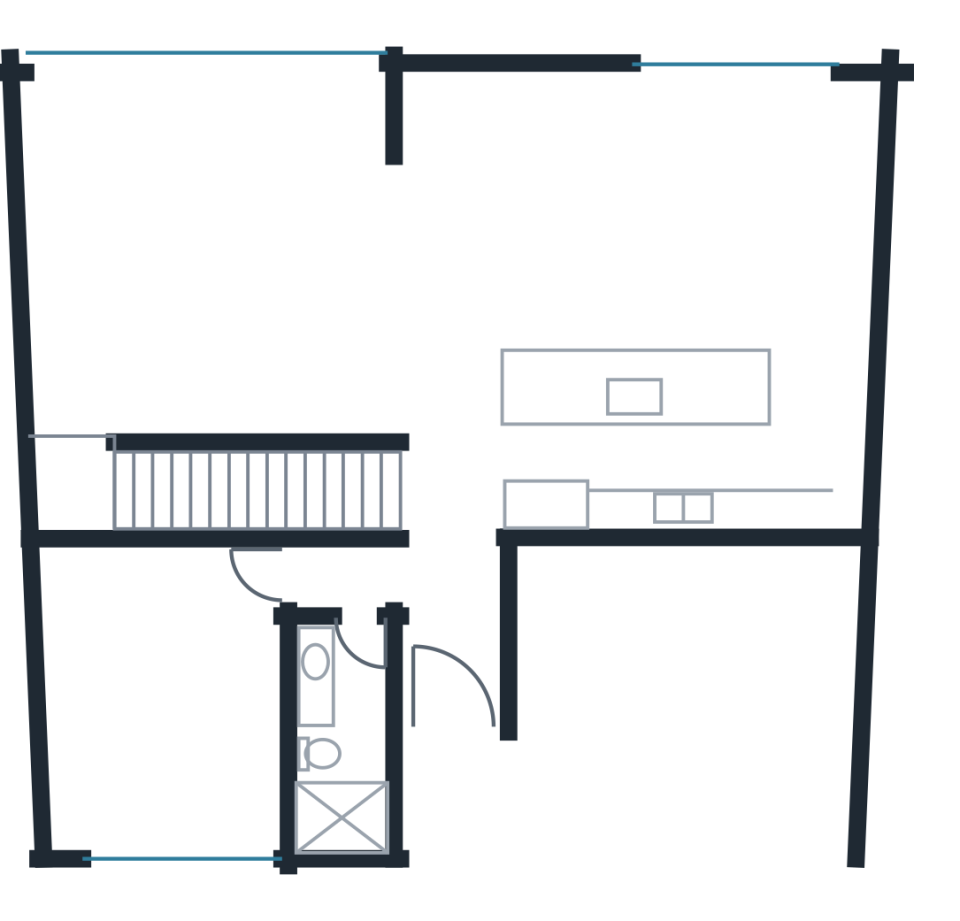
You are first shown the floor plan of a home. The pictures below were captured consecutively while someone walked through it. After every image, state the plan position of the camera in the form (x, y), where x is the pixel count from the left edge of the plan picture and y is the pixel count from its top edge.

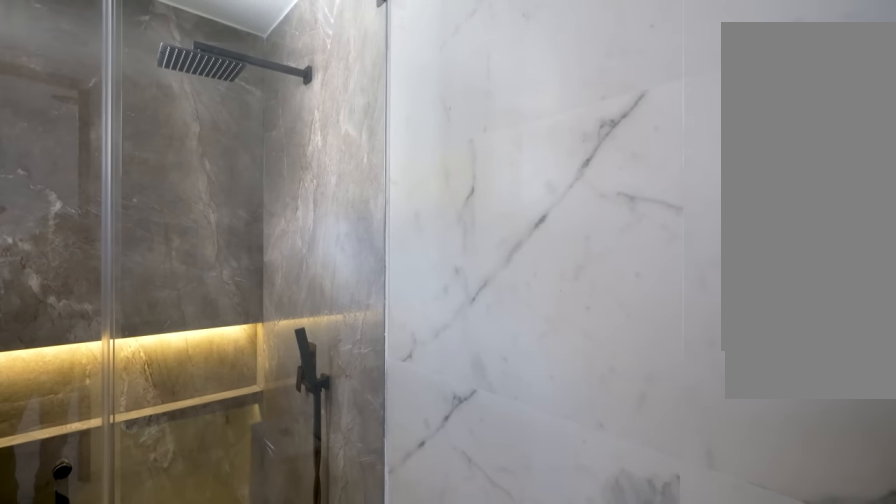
(352, 712)
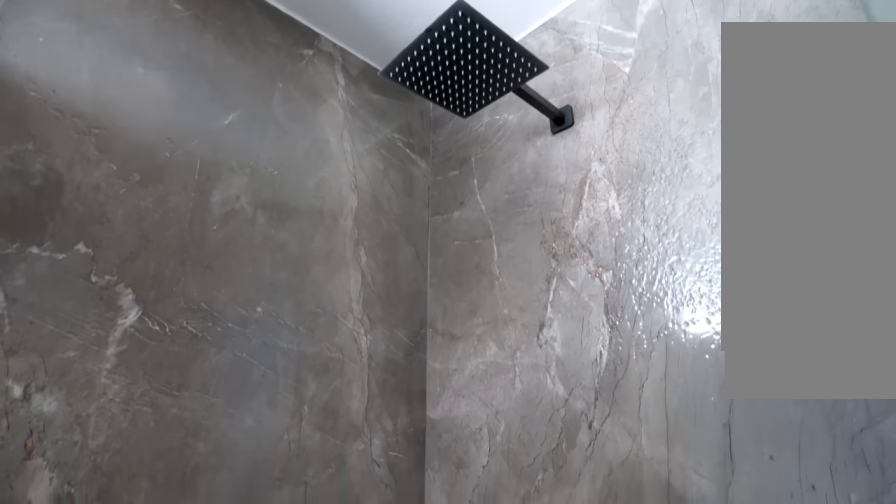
(337, 789)
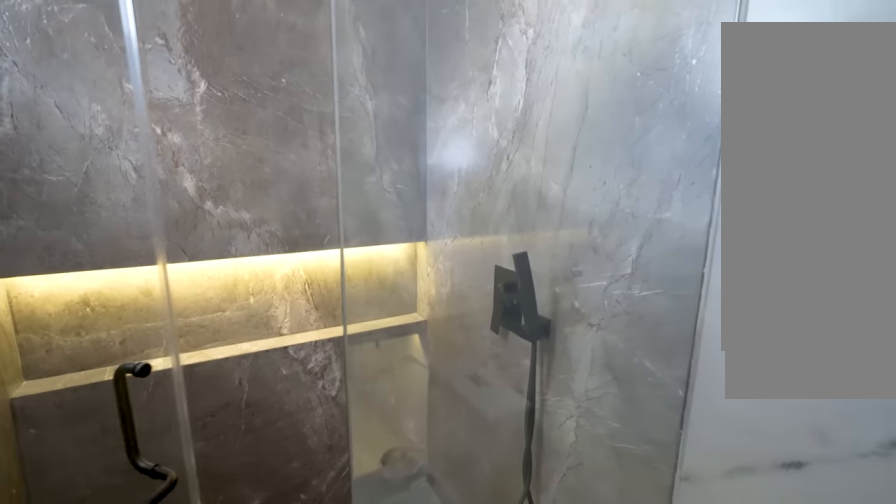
(352, 781)
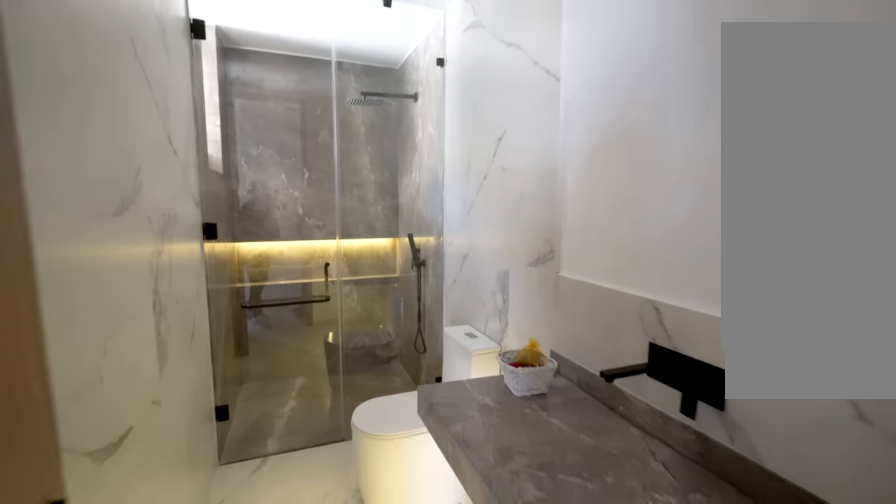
(357, 689)
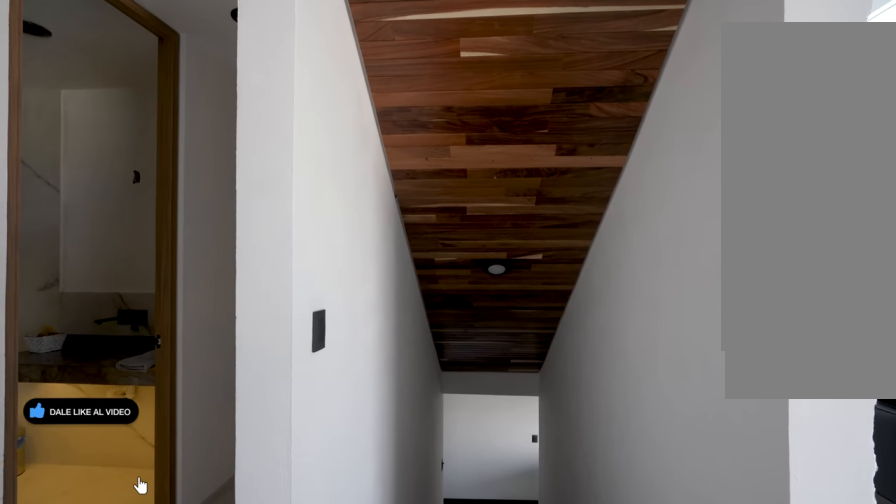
(413, 501)
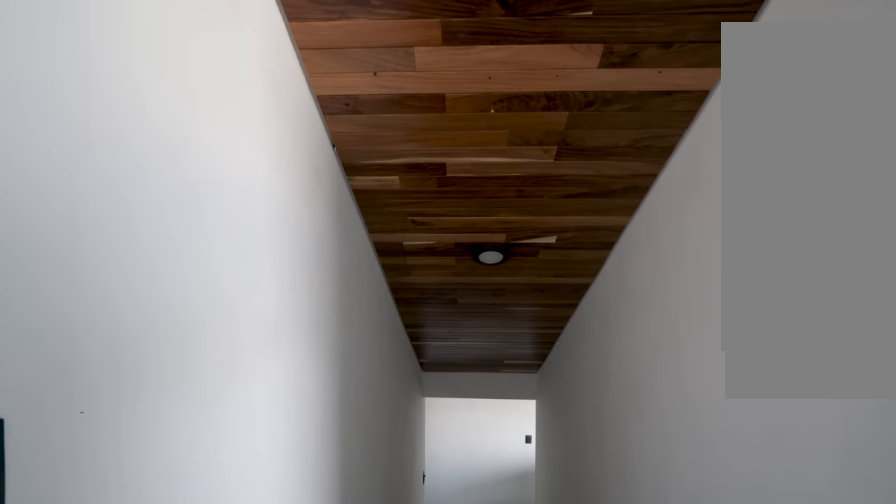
(398, 491)
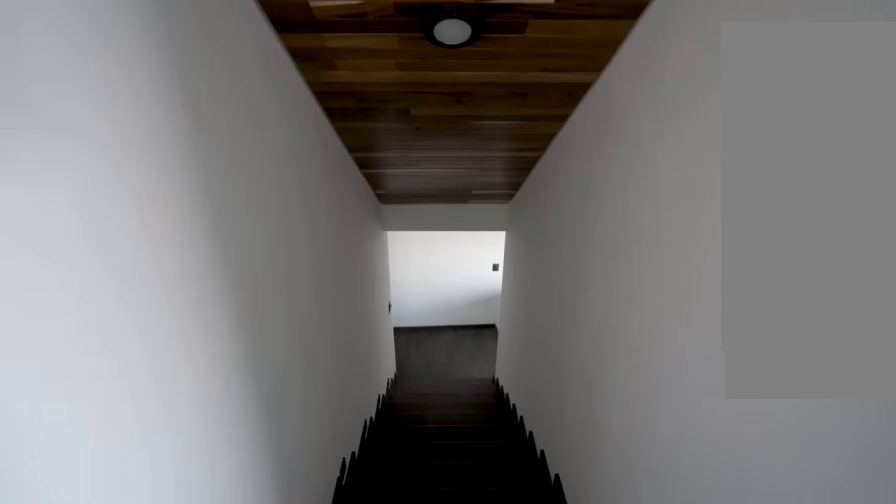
(393, 489)
